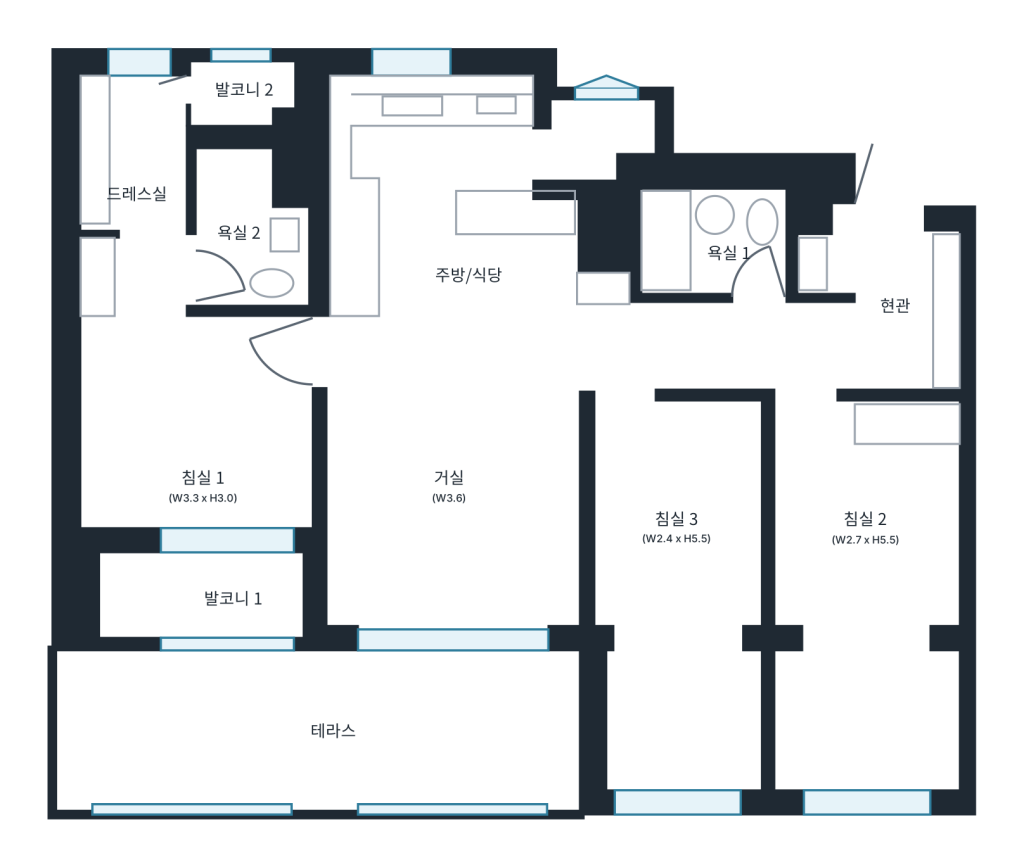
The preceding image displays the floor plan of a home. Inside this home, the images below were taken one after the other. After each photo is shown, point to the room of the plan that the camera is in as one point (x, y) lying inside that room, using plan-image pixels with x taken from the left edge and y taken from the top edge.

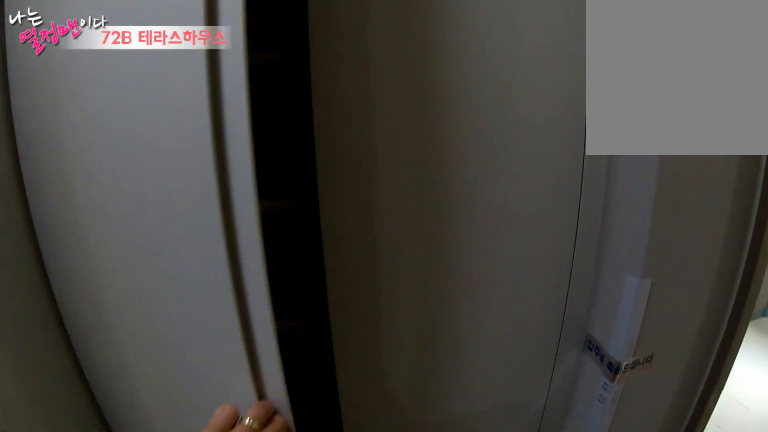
(901, 305)
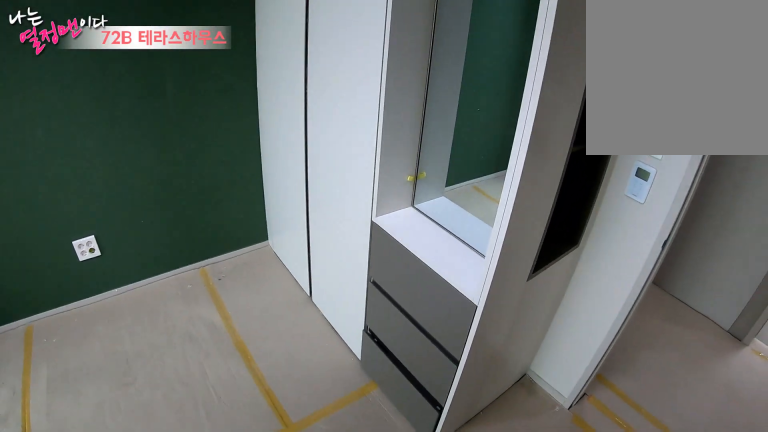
(867, 545)
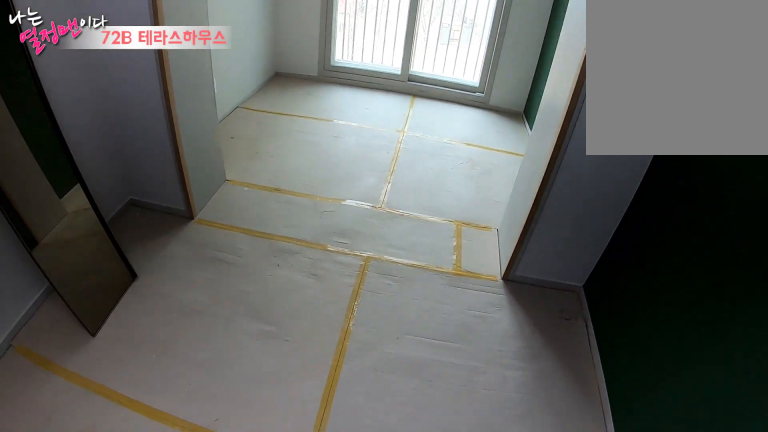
(868, 545)
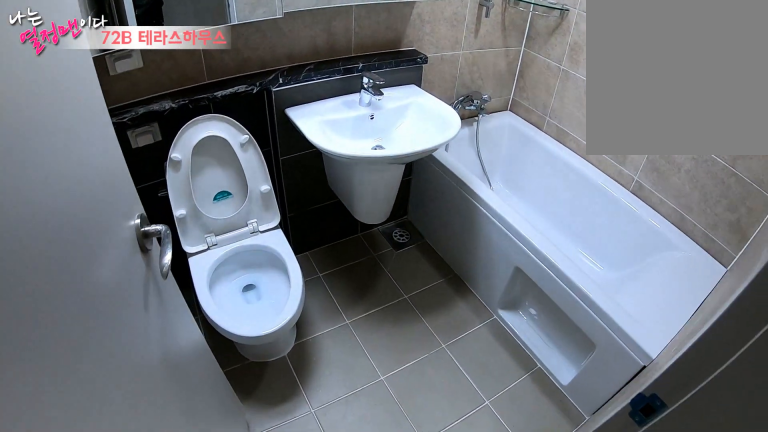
(720, 244)
